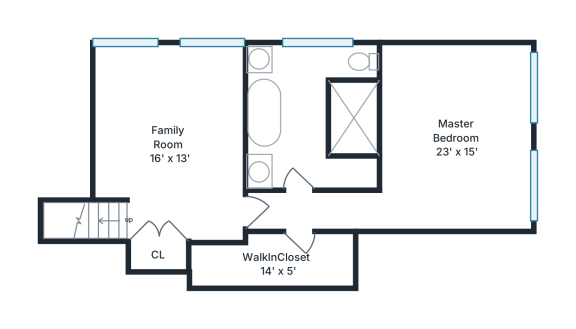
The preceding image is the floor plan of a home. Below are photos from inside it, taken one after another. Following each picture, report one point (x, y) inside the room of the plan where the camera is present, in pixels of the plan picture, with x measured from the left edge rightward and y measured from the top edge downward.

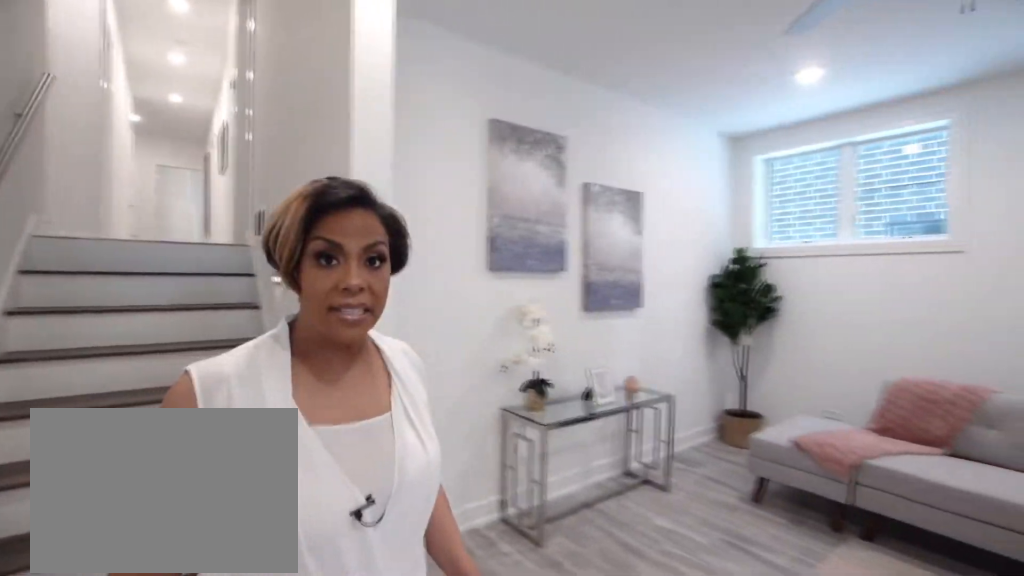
(170, 139)
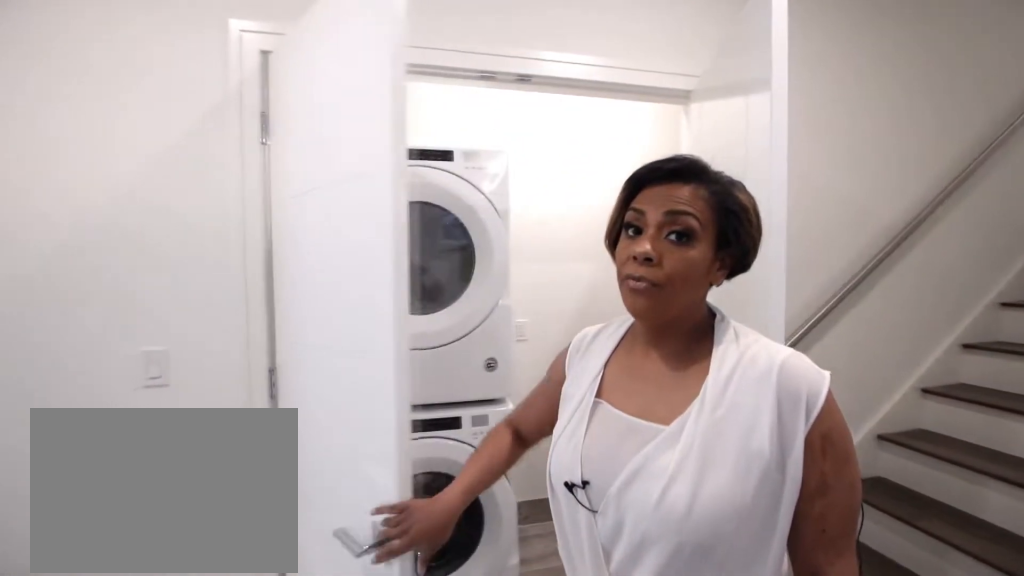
(170, 139)
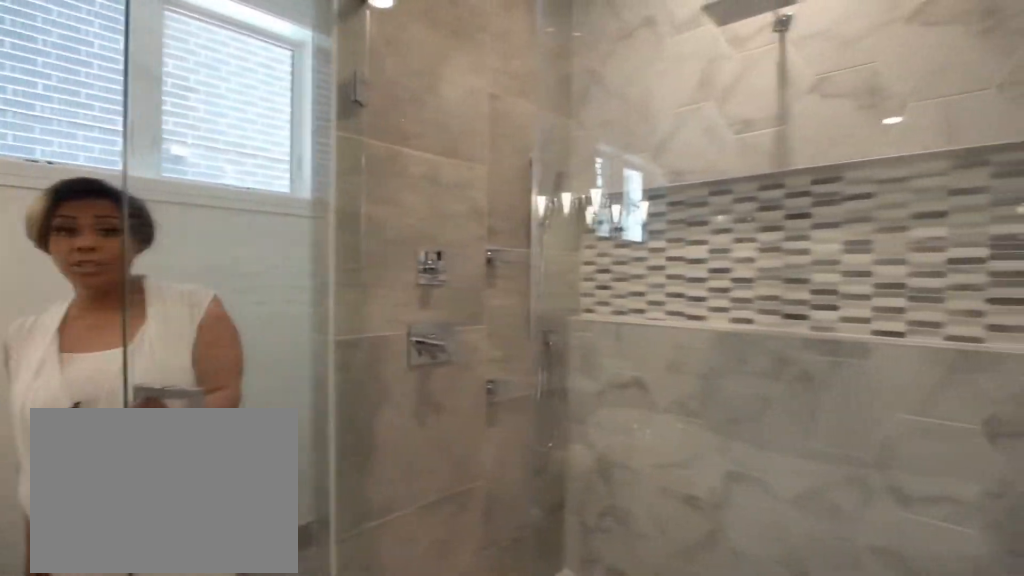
(313, 118)
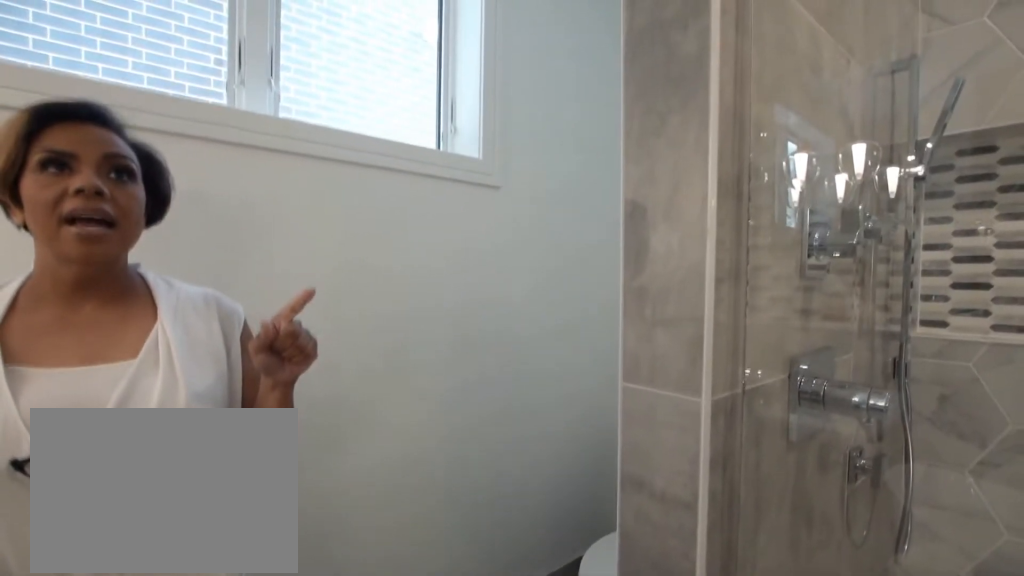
(313, 118)
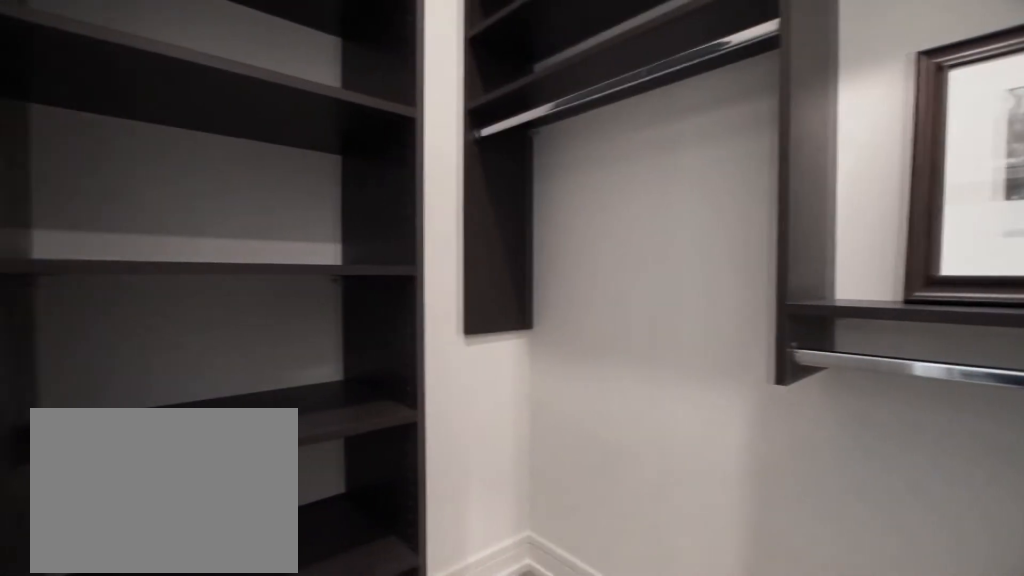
(275, 261)
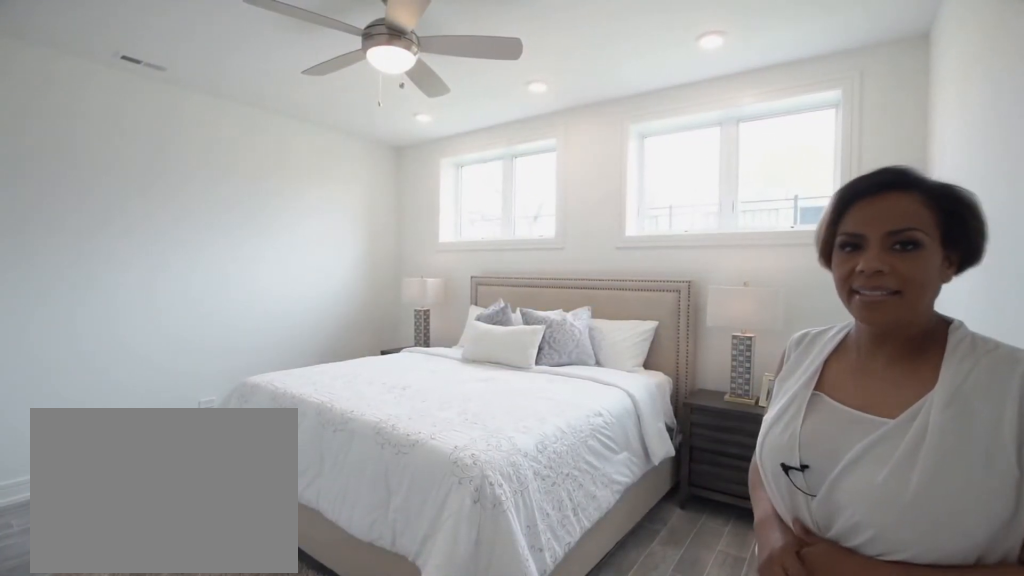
(455, 134)
